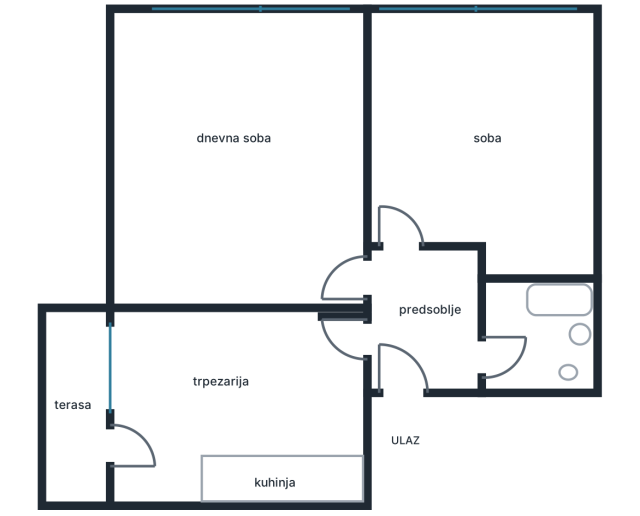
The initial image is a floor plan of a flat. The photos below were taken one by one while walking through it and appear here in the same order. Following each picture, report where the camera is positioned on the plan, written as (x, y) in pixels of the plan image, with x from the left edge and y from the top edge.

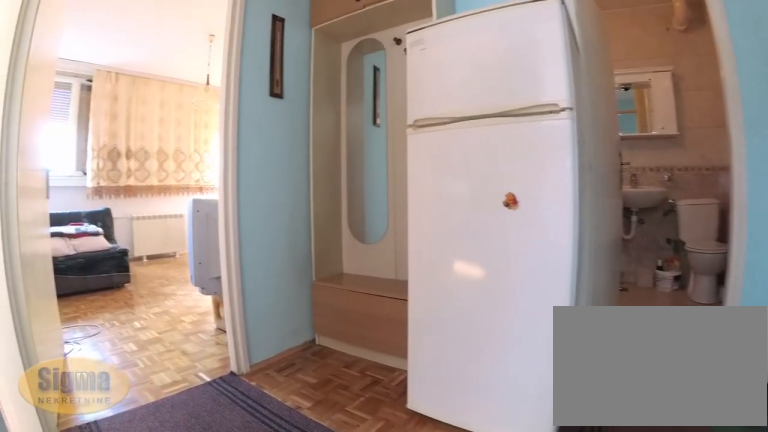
(354, 363)
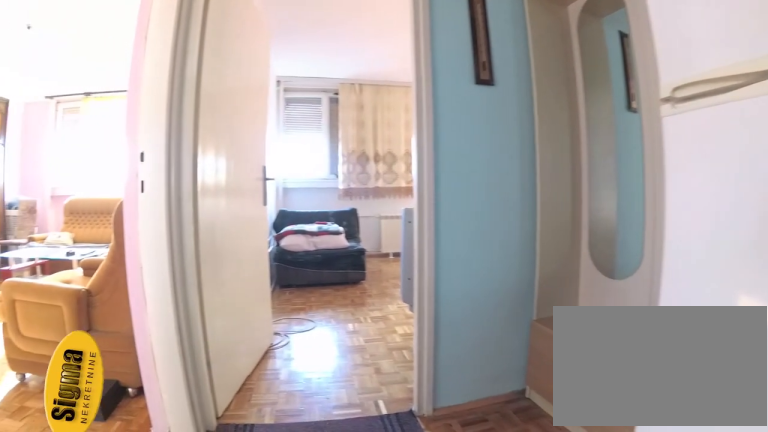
(416, 356)
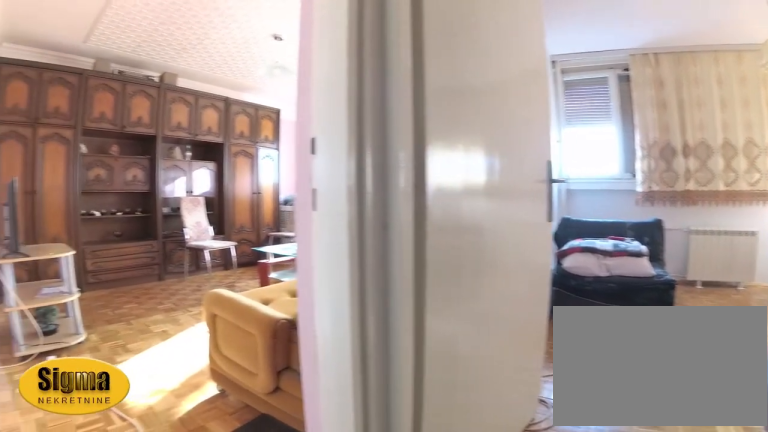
(419, 306)
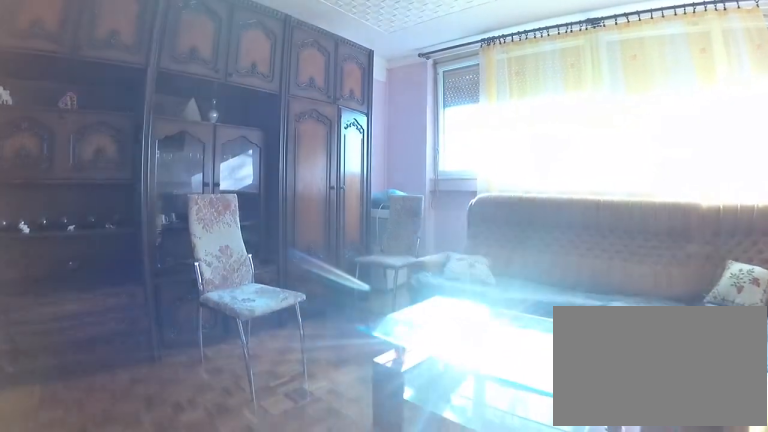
(290, 205)
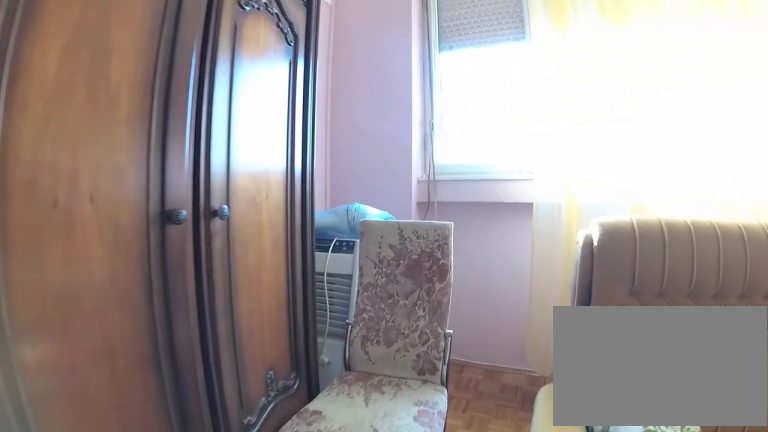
(190, 140)
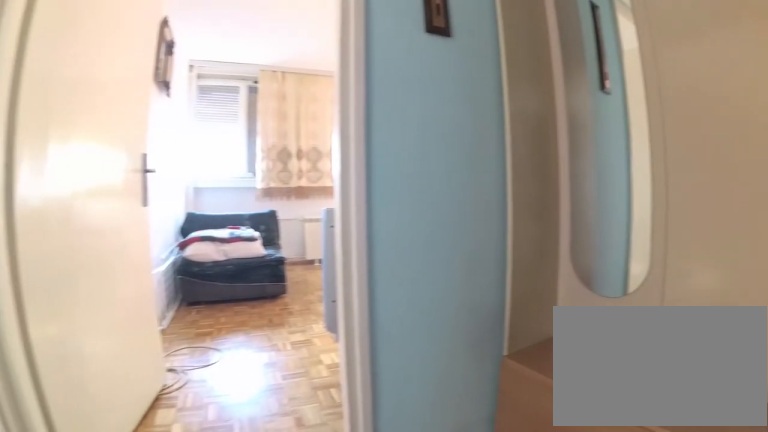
(400, 301)
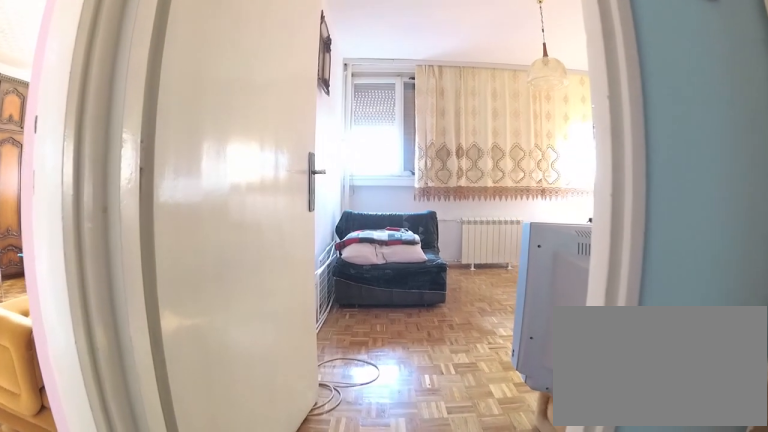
(409, 295)
